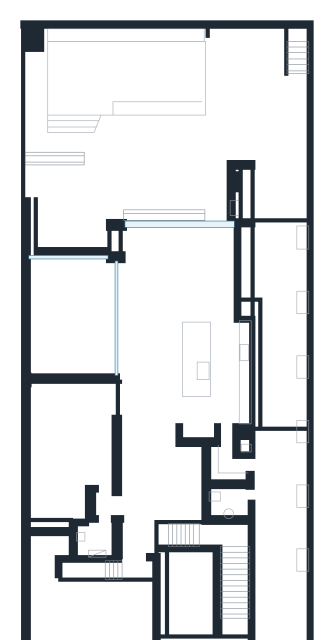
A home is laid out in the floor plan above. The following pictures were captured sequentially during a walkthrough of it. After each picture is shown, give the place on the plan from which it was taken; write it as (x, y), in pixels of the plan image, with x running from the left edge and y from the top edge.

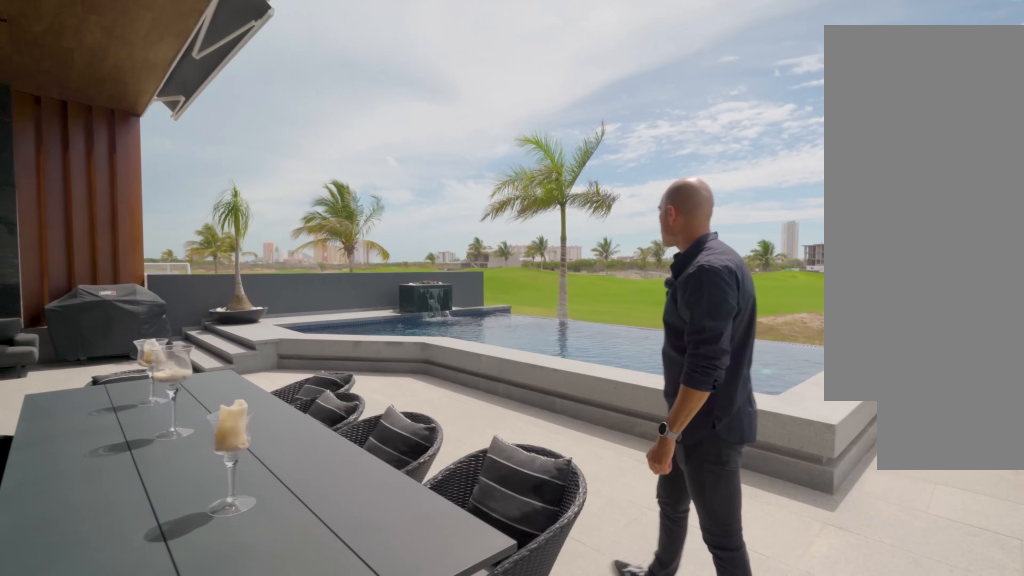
(210, 197)
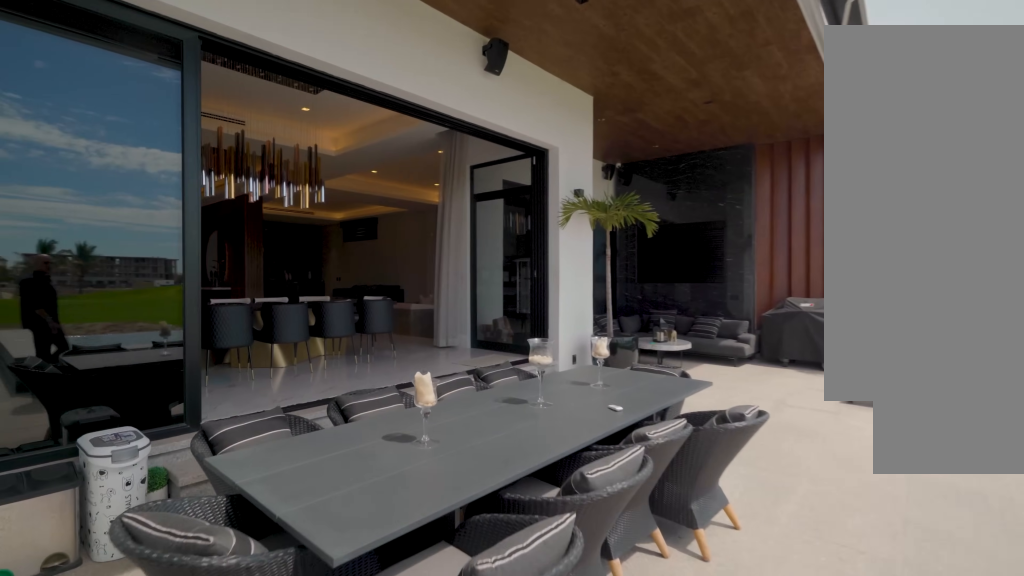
(218, 182)
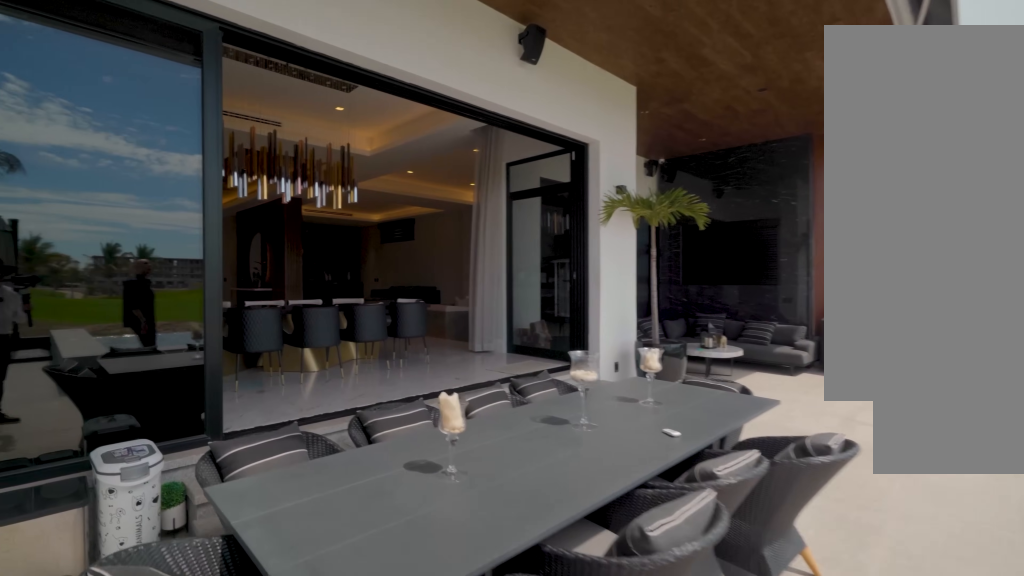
(202, 199)
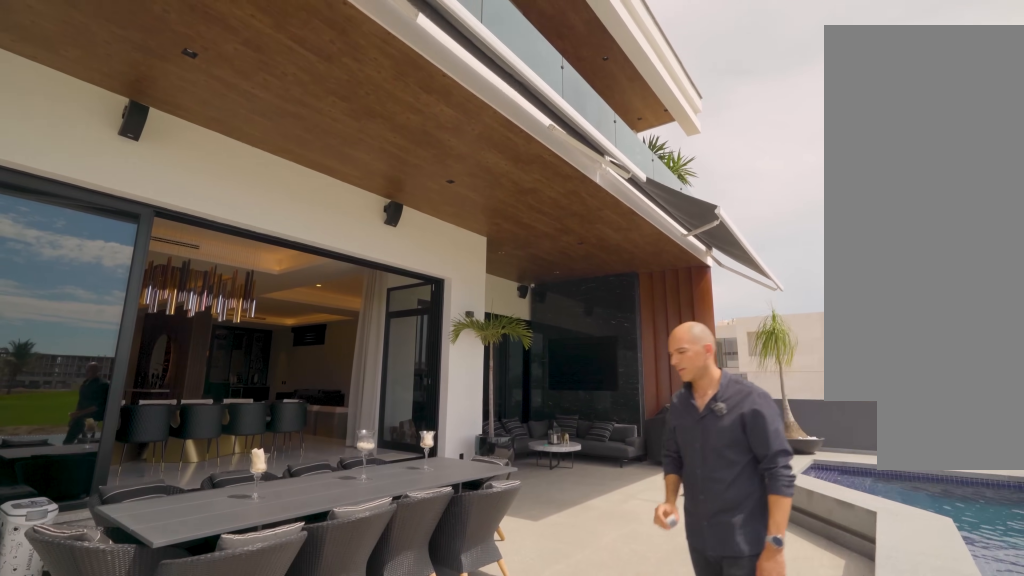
(218, 165)
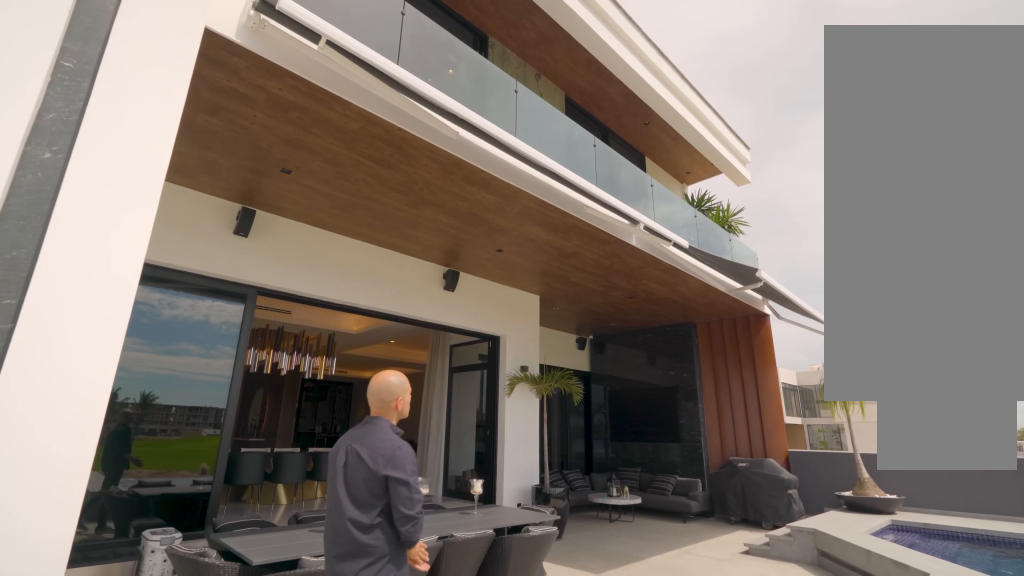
(218, 165)
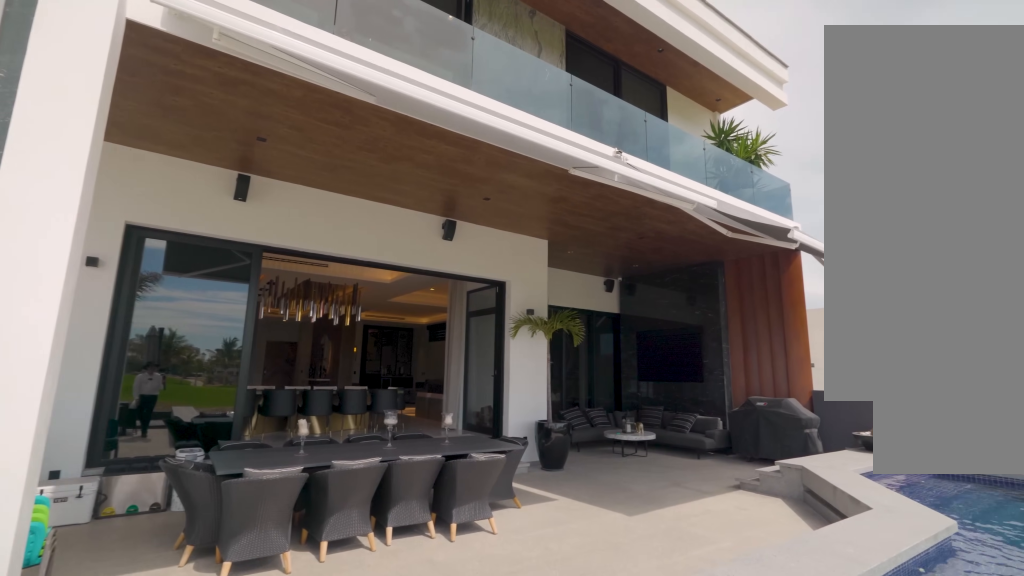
(218, 165)
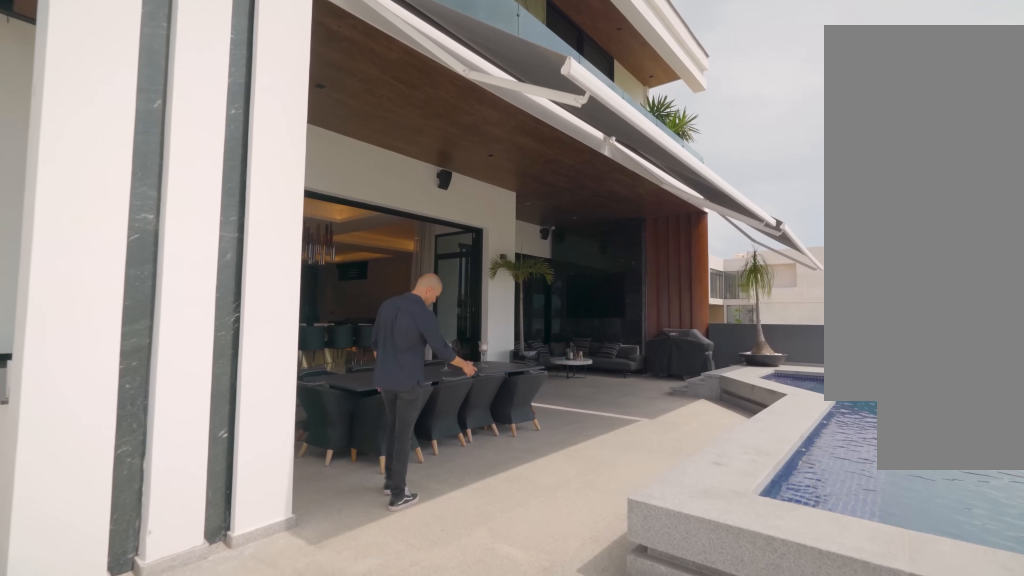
(232, 108)
